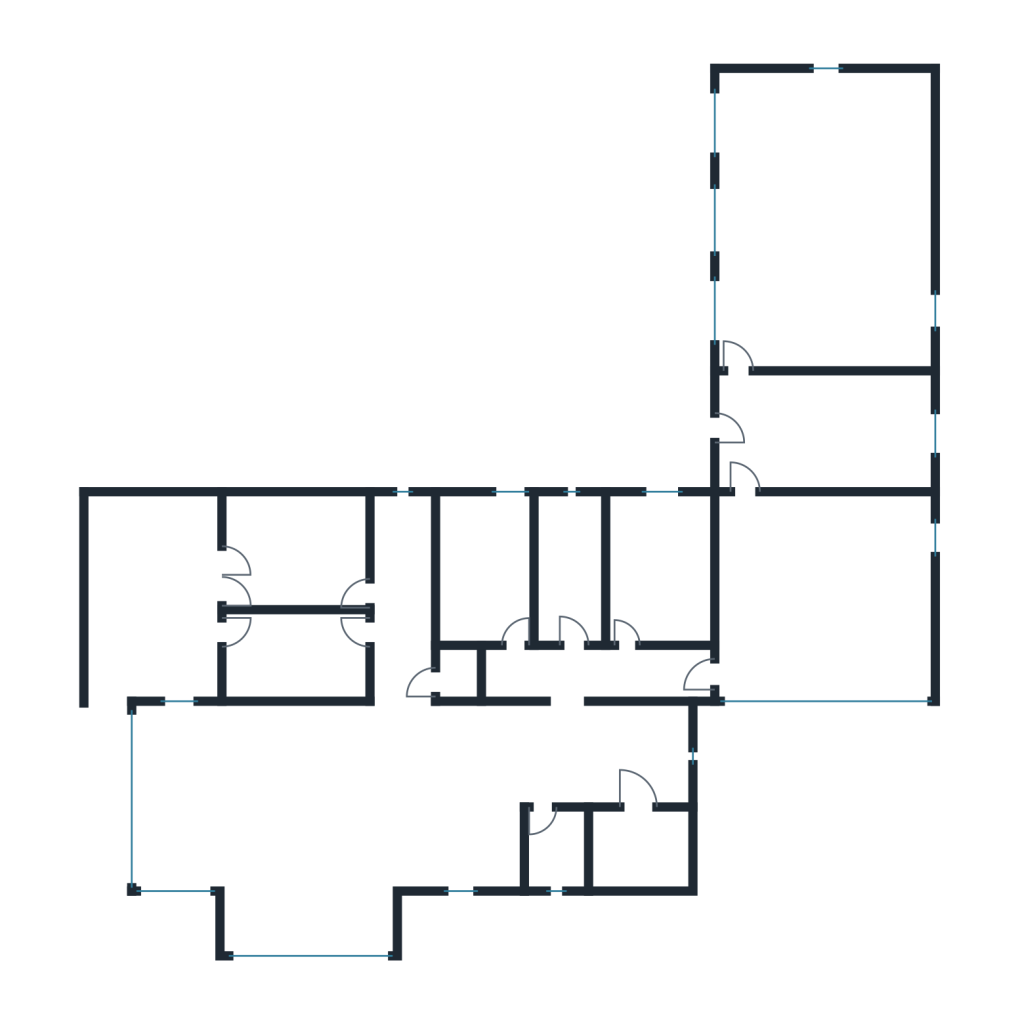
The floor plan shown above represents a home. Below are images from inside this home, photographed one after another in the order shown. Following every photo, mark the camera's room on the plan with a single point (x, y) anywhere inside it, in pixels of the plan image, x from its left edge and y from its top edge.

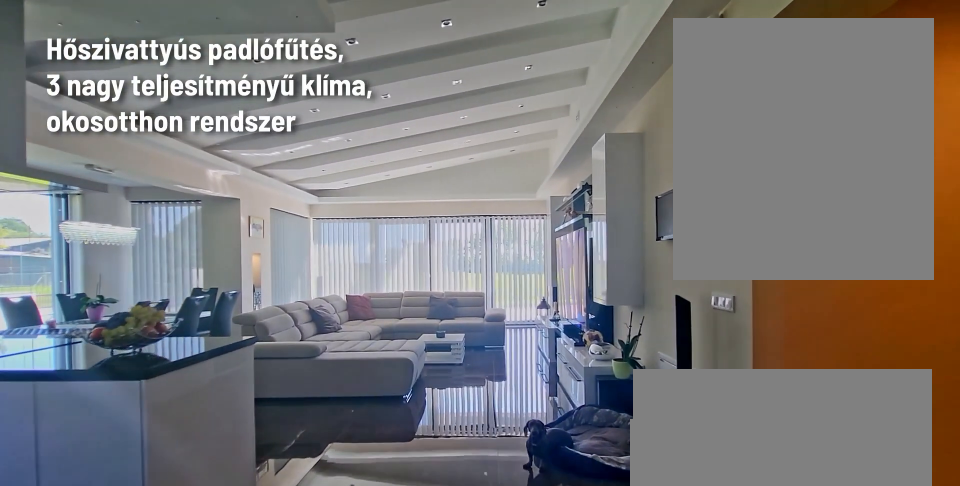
(572, 747)
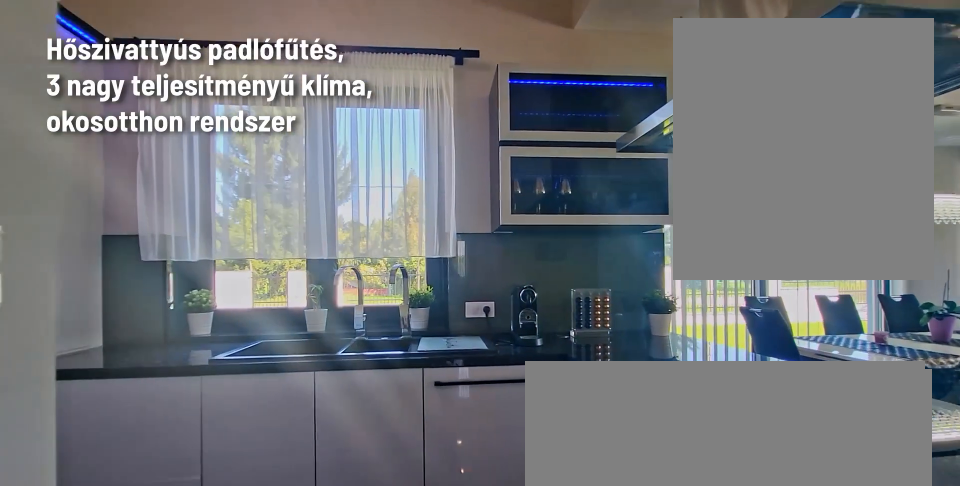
(347, 798)
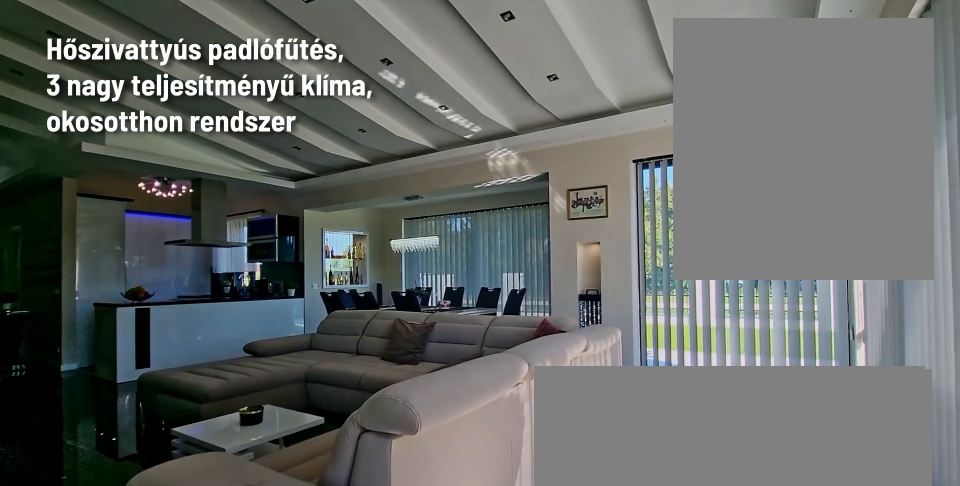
(347, 797)
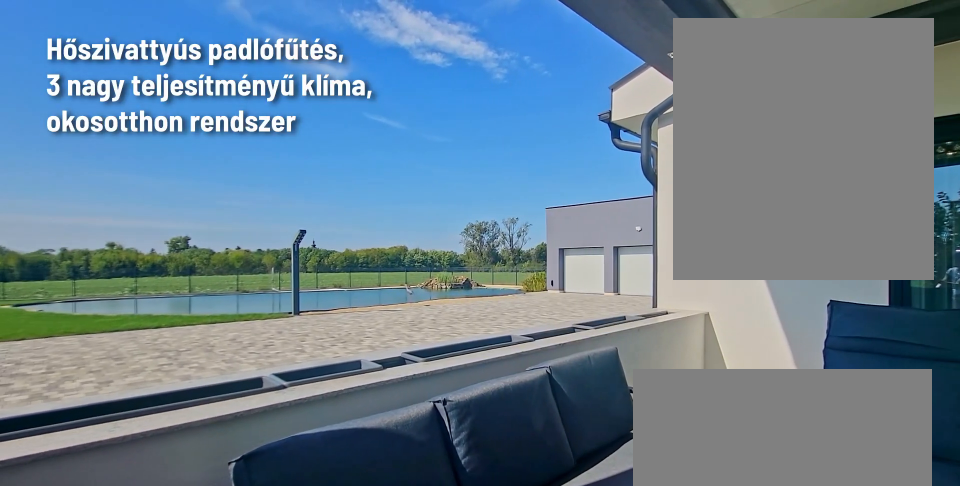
(155, 600)
